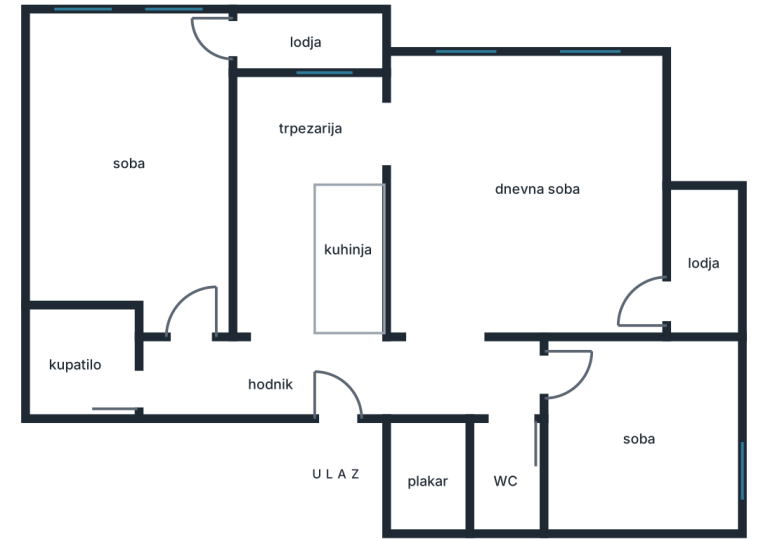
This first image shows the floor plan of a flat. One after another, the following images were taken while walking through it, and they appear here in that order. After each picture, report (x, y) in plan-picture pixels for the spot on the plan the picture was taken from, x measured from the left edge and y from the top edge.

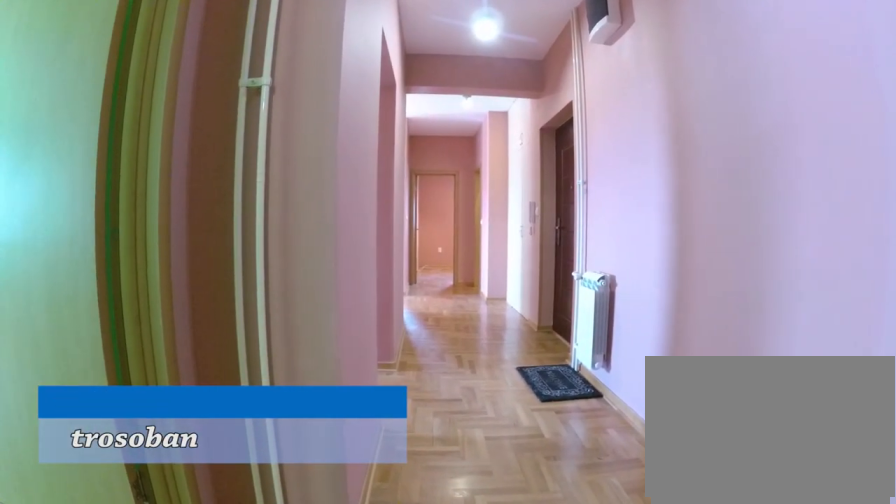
(127, 376)
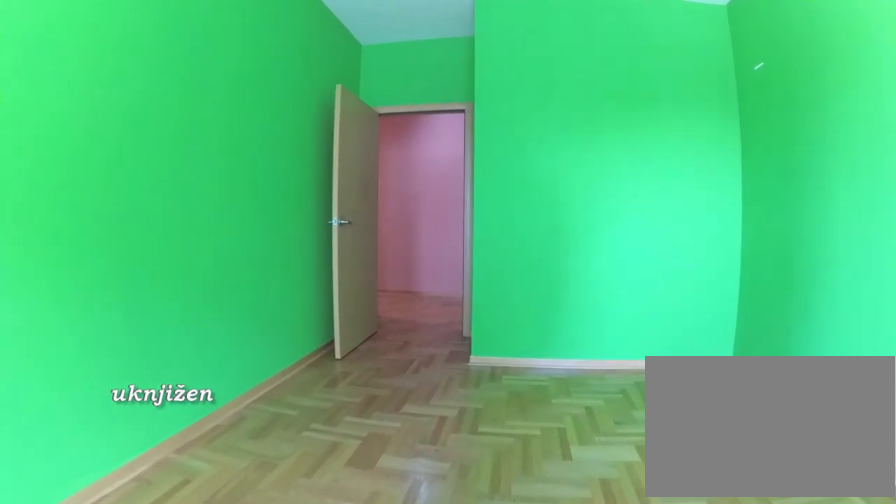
(106, 139)
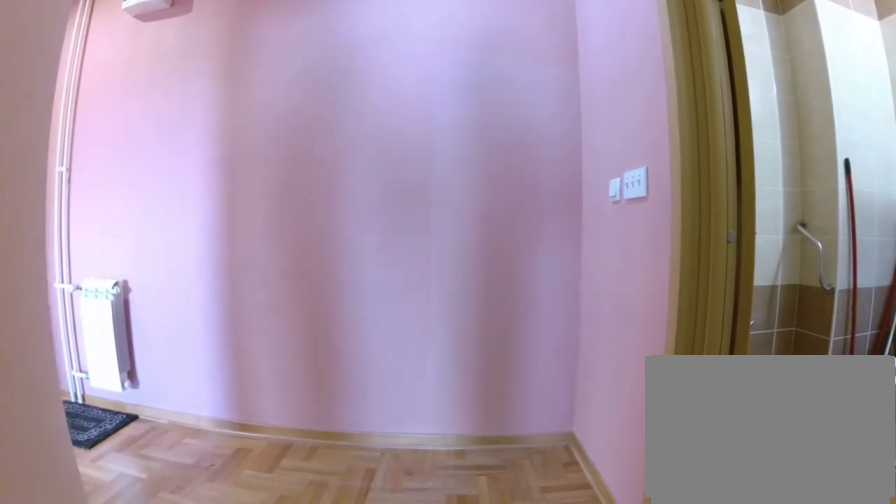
(190, 316)
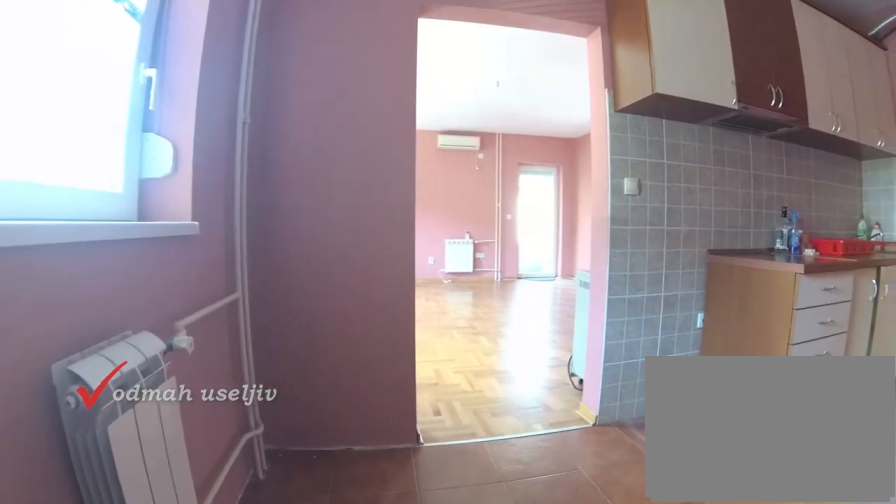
(257, 133)
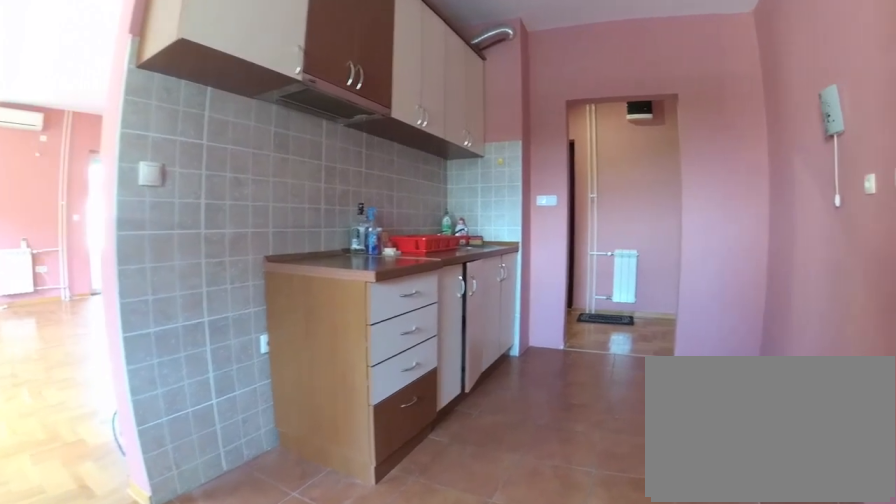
(270, 143)
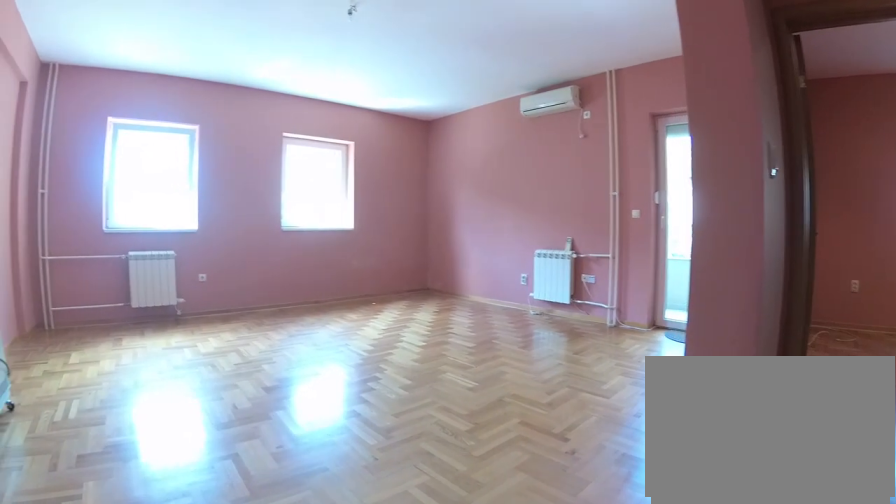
(426, 371)
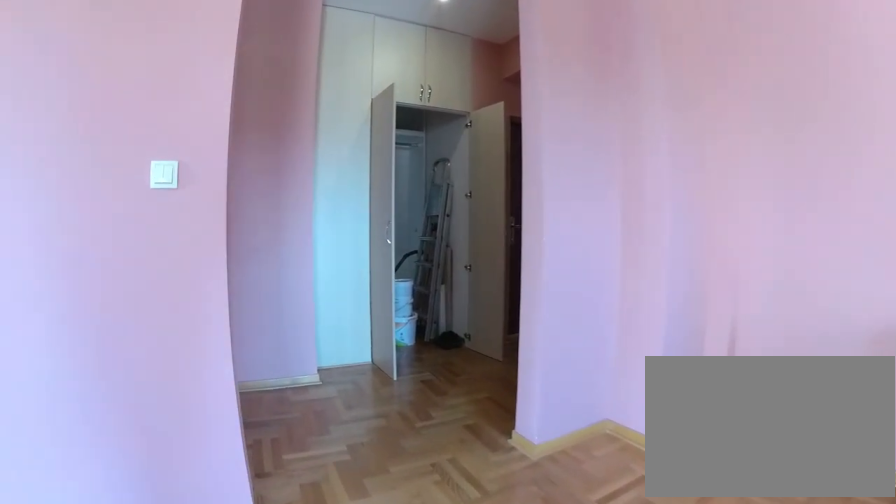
(463, 261)
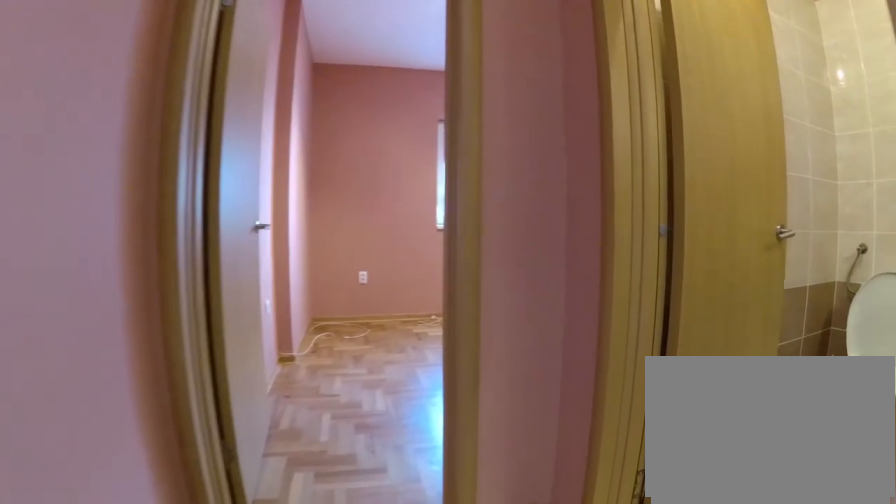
(457, 388)
